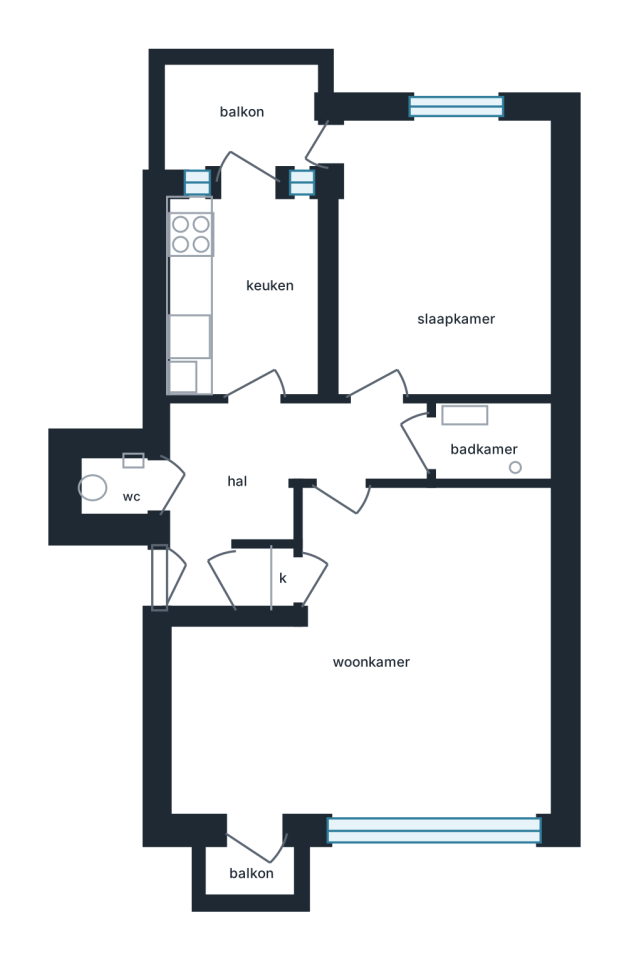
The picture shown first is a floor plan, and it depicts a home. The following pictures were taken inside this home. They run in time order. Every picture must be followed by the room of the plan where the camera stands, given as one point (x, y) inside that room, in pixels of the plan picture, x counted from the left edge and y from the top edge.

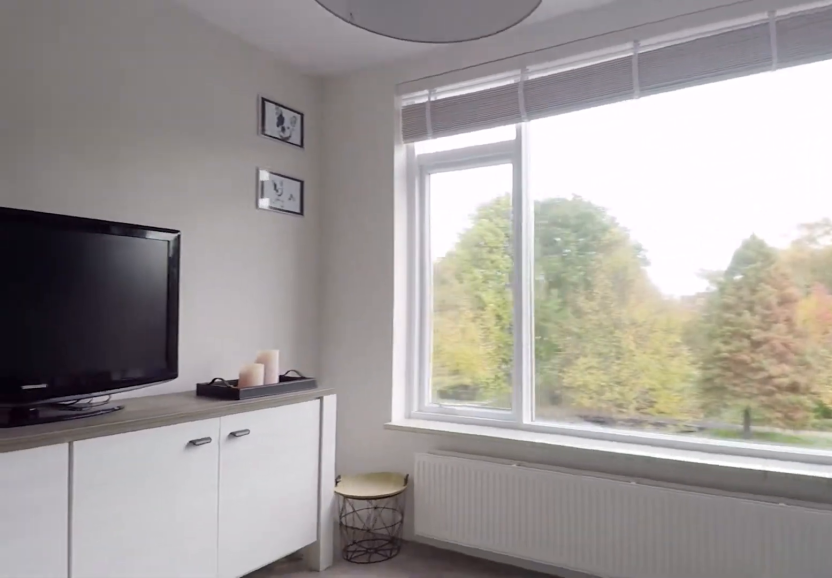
(524, 713)
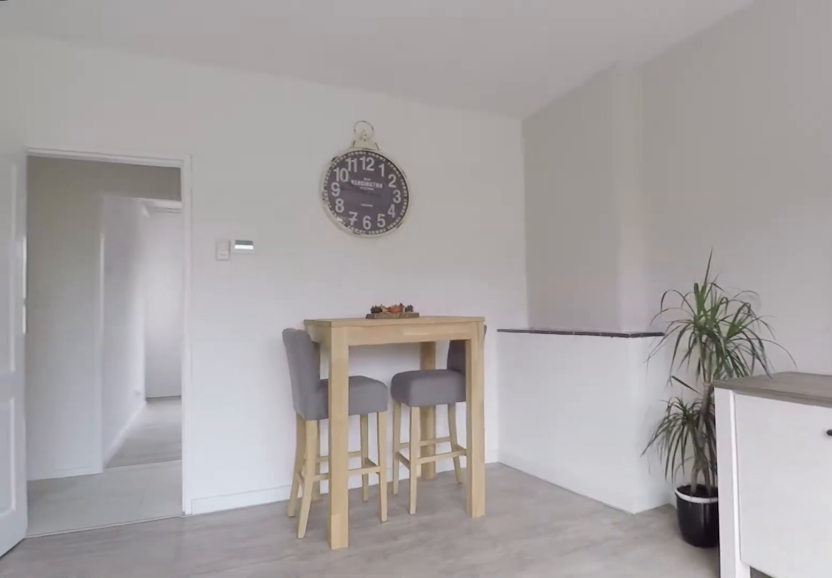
(185, 795)
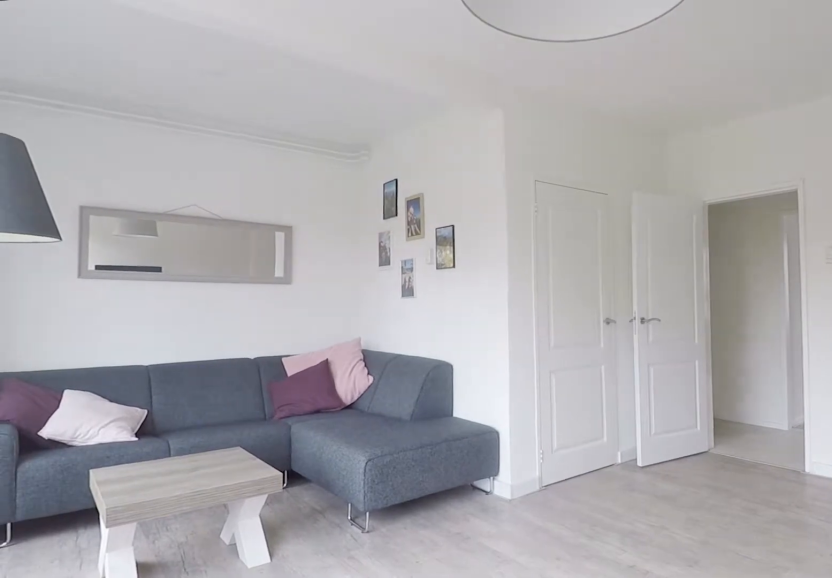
(502, 749)
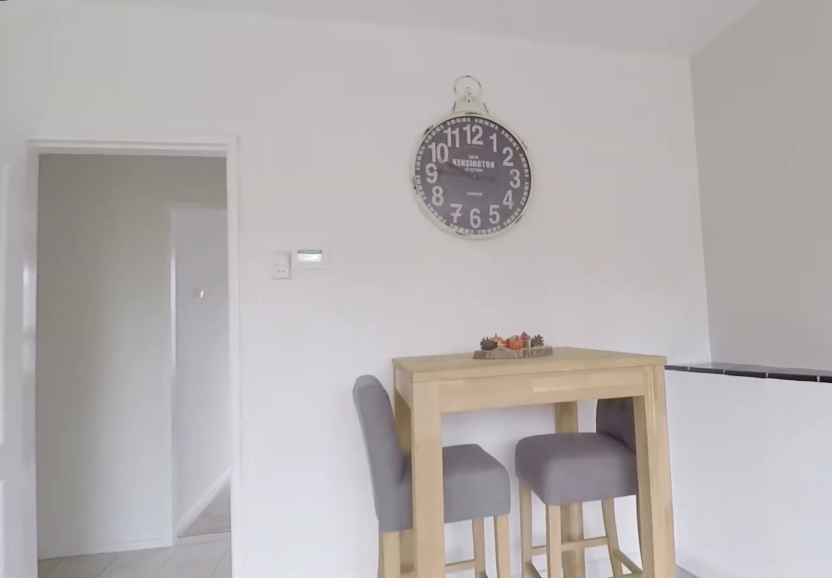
(502, 749)
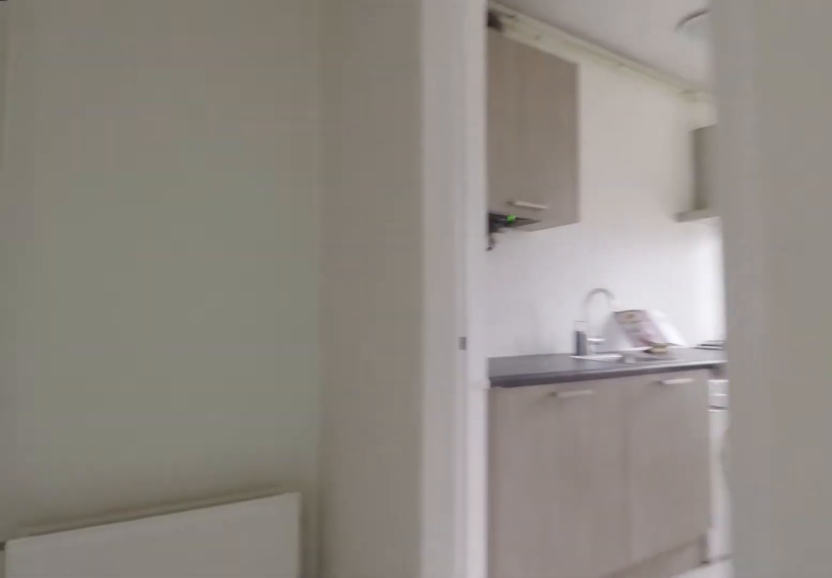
(265, 480)
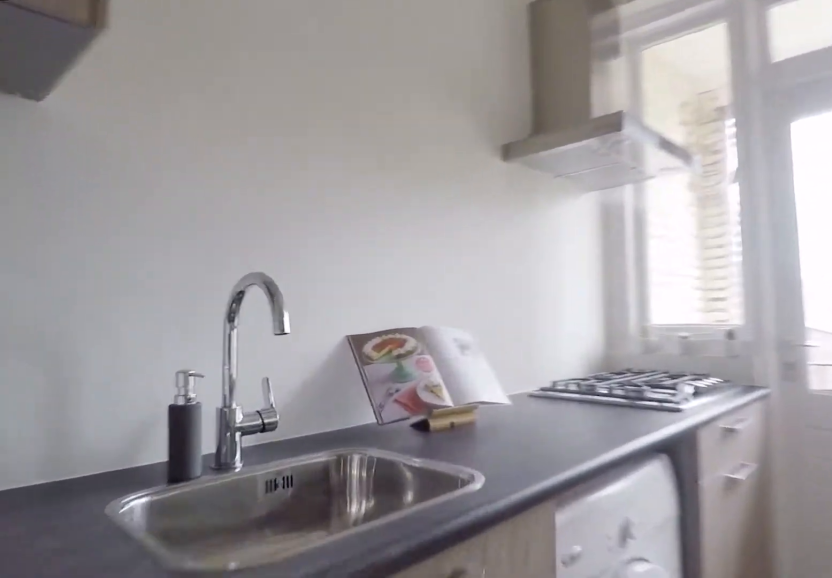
(245, 295)
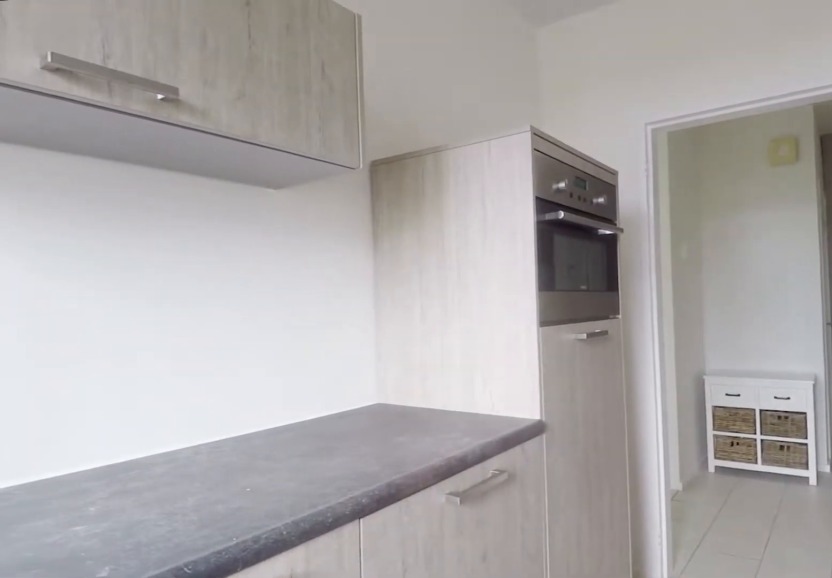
(245, 295)
